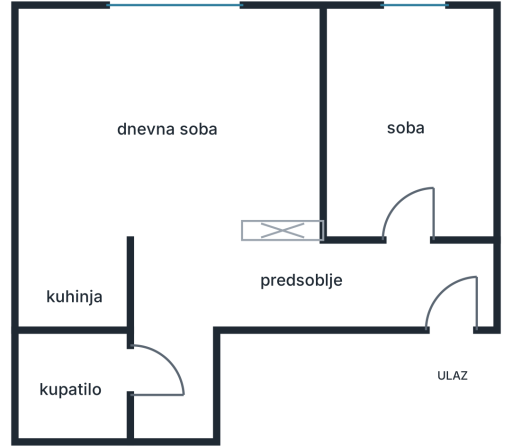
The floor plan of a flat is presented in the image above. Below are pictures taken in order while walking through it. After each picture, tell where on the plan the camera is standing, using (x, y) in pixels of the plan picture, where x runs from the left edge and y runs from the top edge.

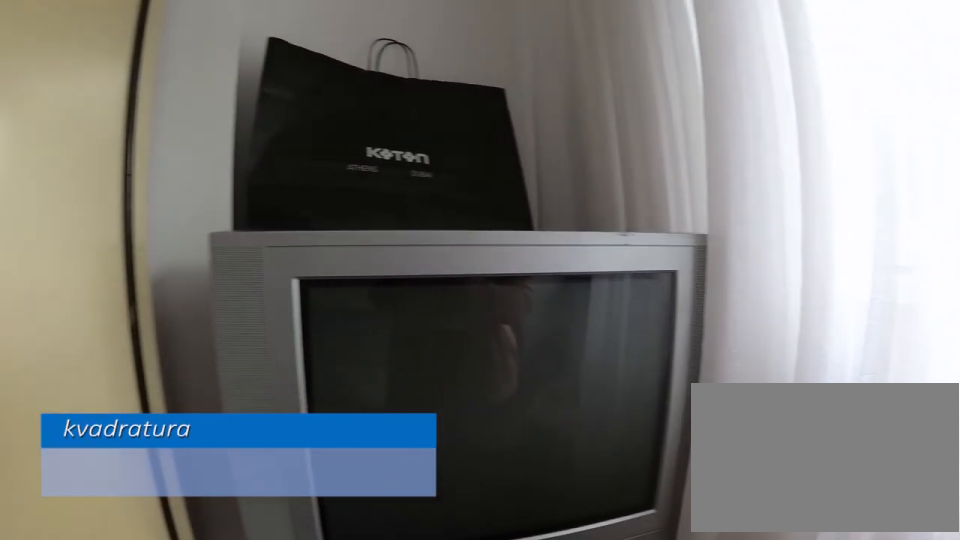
(428, 75)
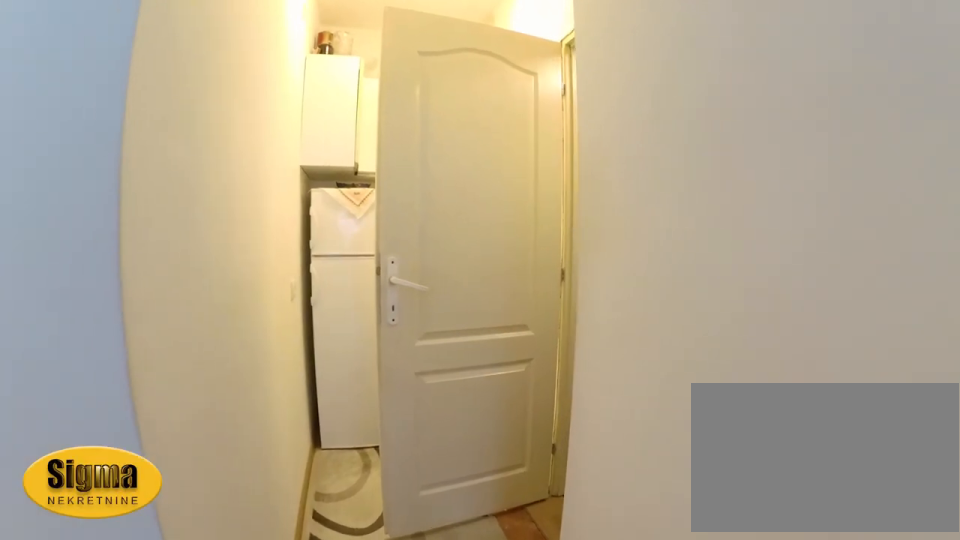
(179, 249)
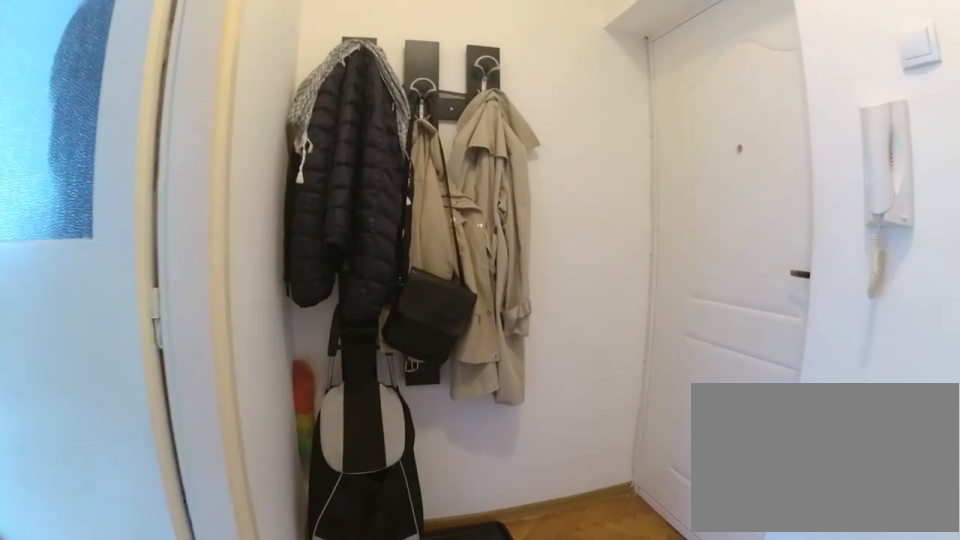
(354, 288)
